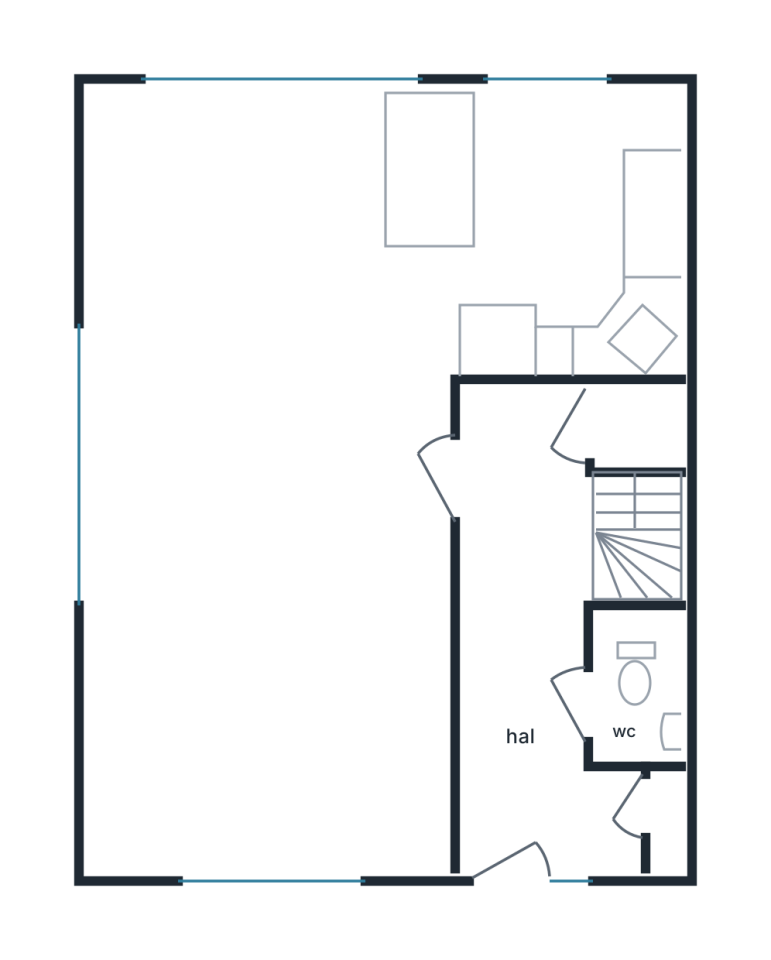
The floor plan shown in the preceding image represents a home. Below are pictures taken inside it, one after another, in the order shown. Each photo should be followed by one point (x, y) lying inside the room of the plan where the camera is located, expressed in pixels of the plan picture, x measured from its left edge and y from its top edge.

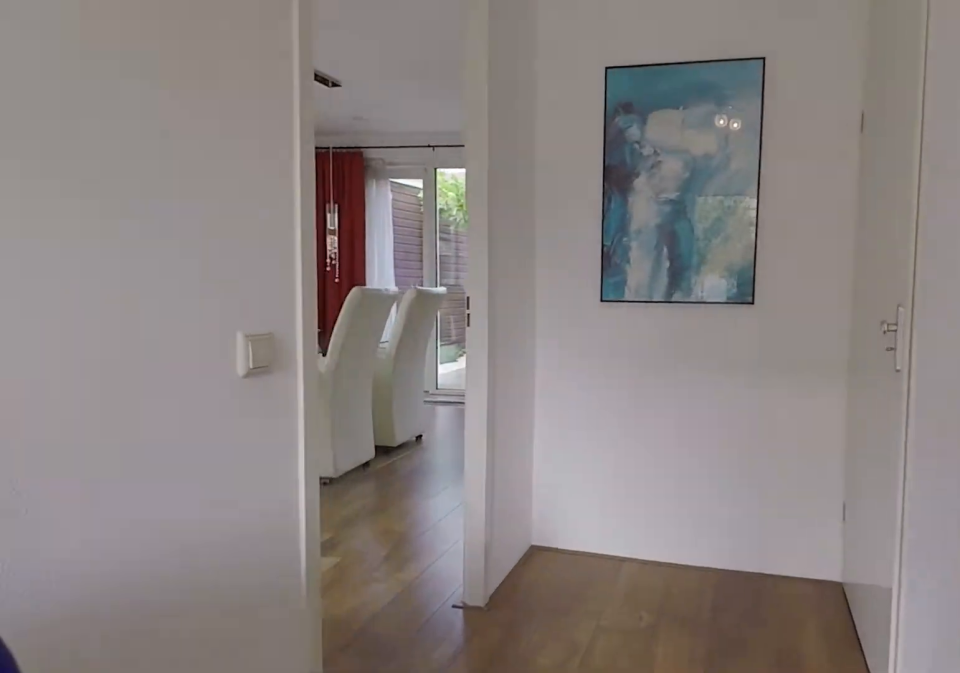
(530, 647)
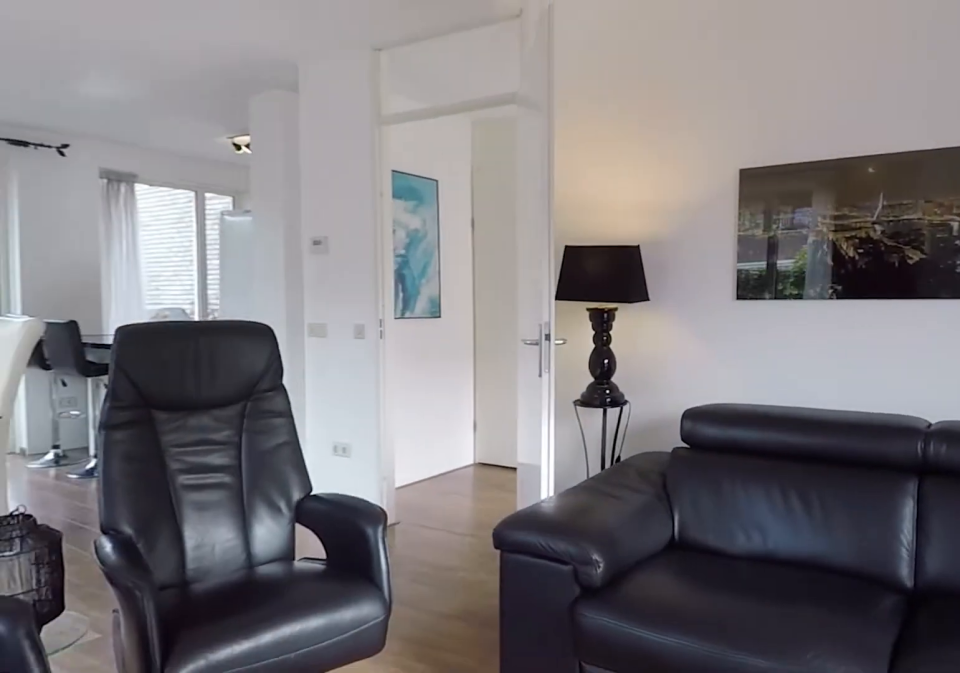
(269, 675)
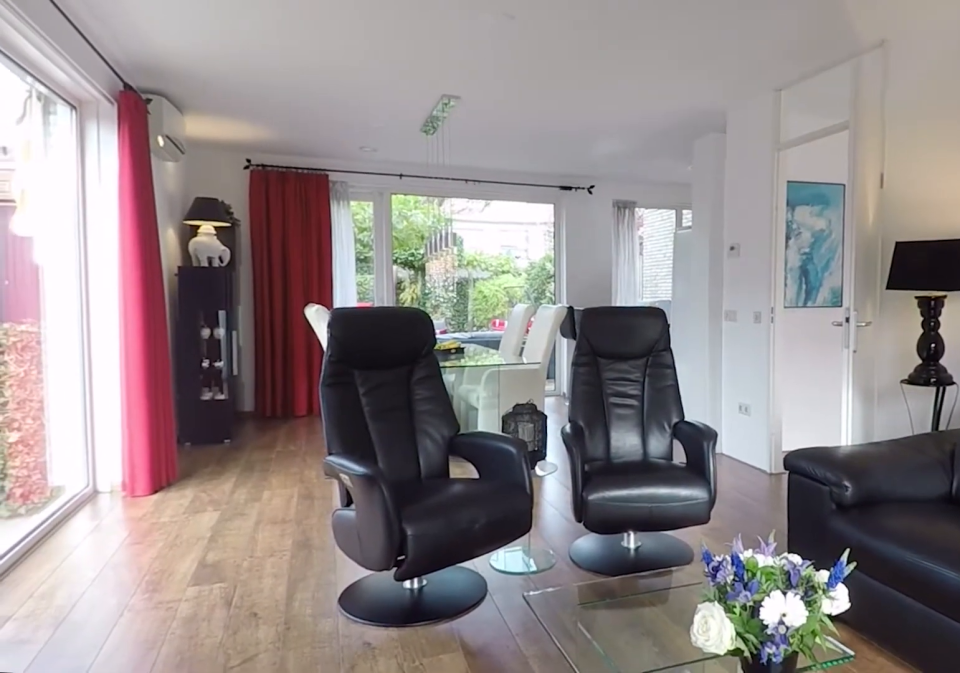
(269, 675)
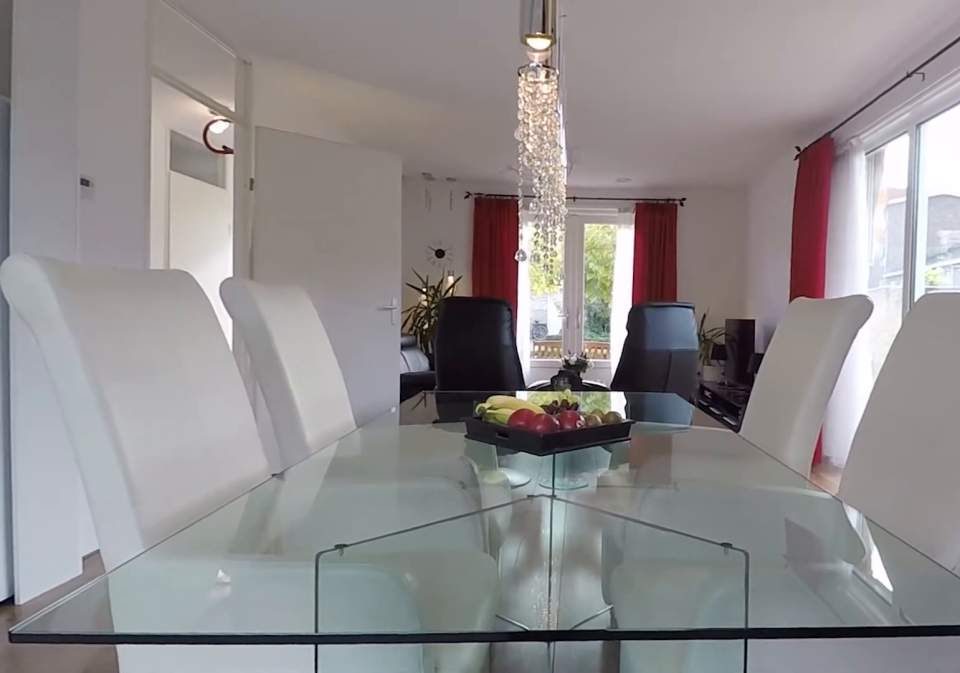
(339, 673)
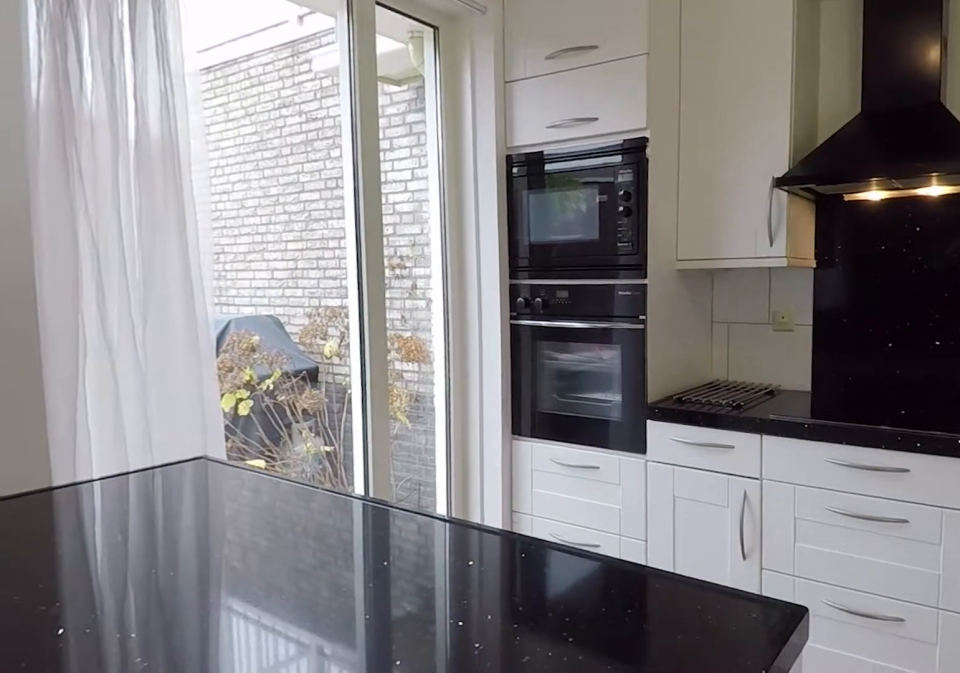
(596, 300)
